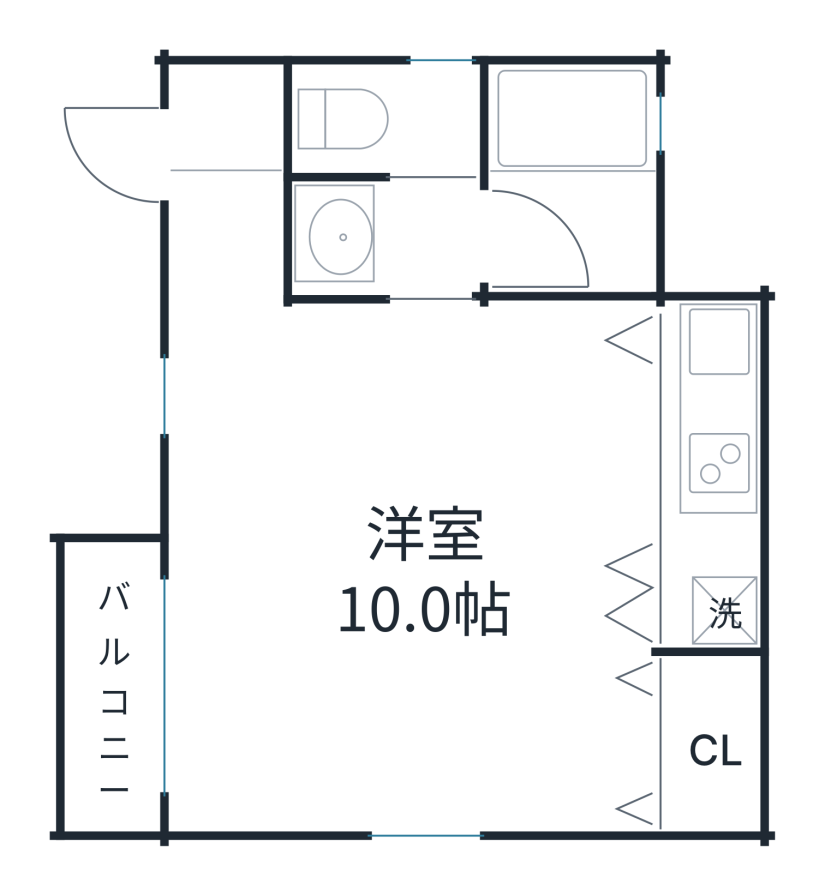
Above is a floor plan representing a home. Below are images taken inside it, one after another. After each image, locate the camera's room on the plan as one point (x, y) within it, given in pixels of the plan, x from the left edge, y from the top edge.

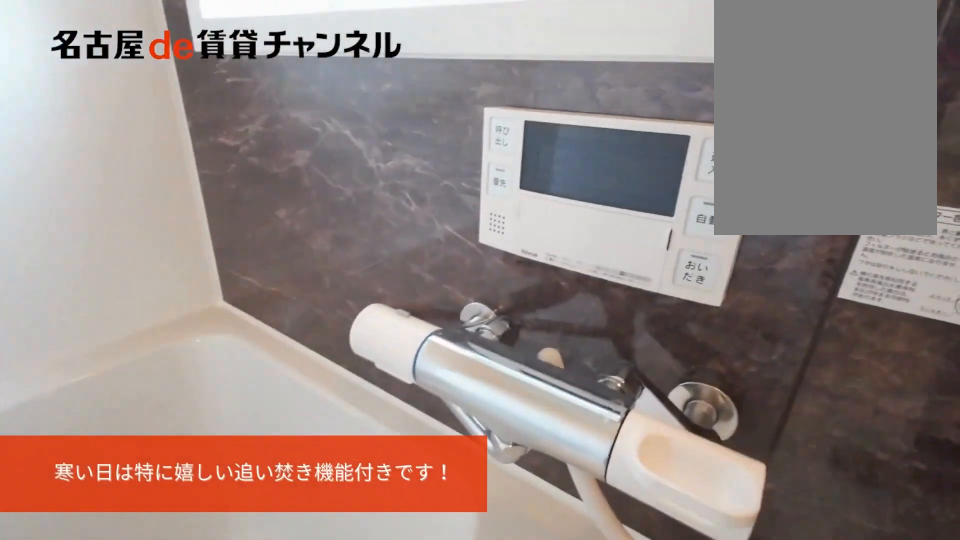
(572, 176)
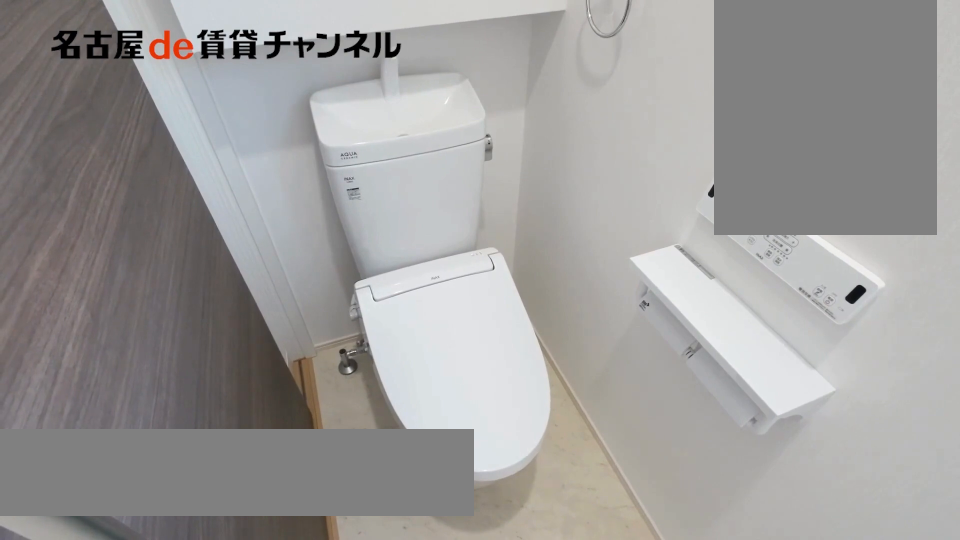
(384, 120)
